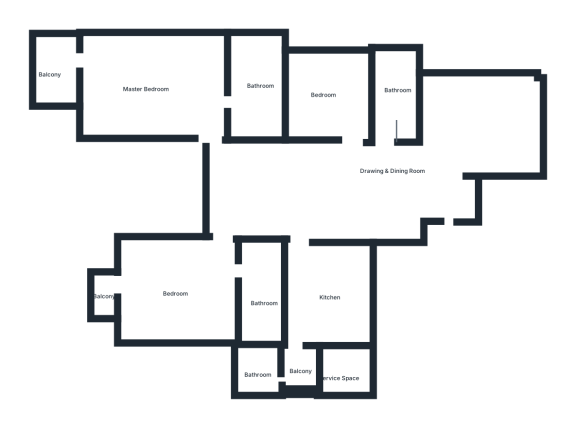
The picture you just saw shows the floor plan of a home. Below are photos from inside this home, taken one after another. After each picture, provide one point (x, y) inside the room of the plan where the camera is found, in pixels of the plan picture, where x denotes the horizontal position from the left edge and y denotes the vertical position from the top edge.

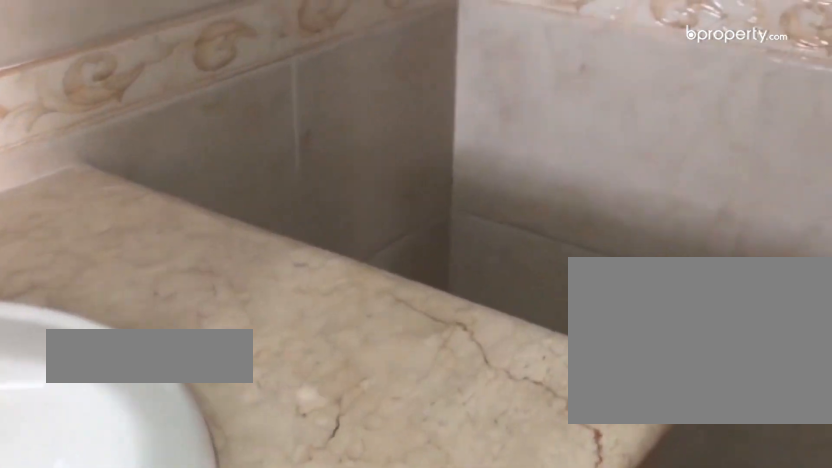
(259, 90)
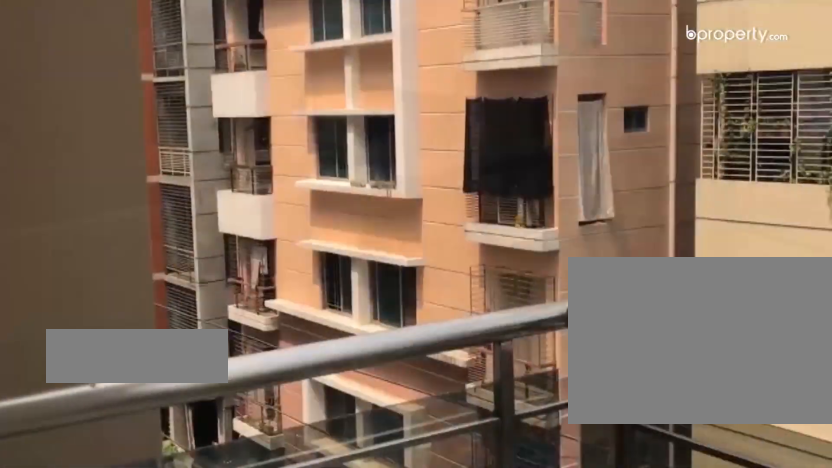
(61, 67)
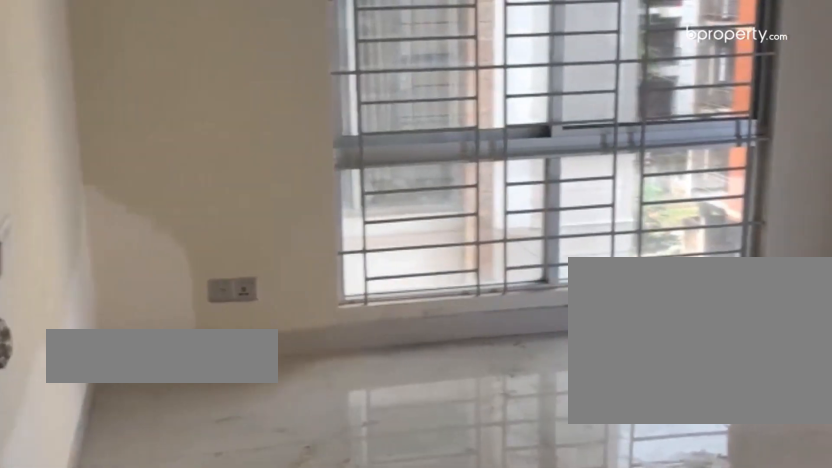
(190, 295)
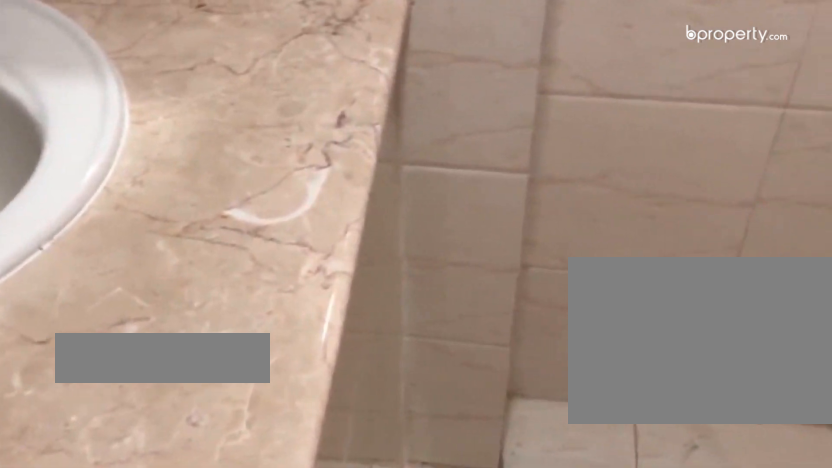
(260, 283)
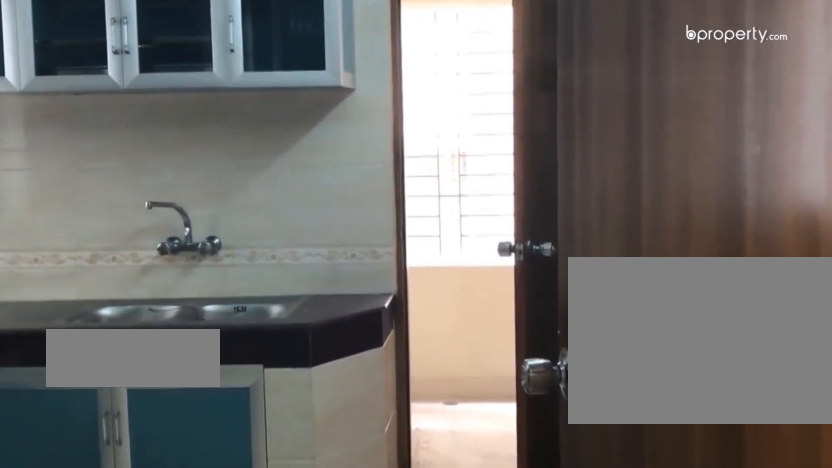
(326, 292)
